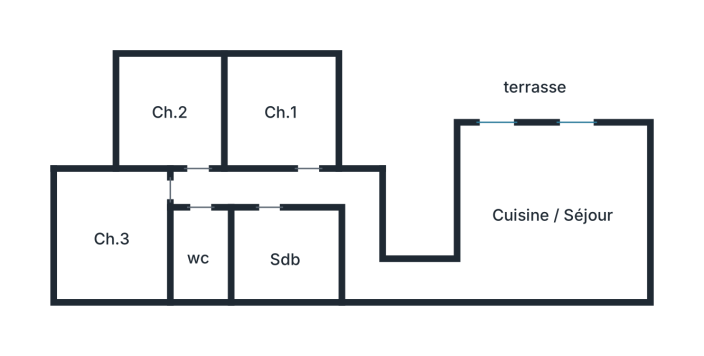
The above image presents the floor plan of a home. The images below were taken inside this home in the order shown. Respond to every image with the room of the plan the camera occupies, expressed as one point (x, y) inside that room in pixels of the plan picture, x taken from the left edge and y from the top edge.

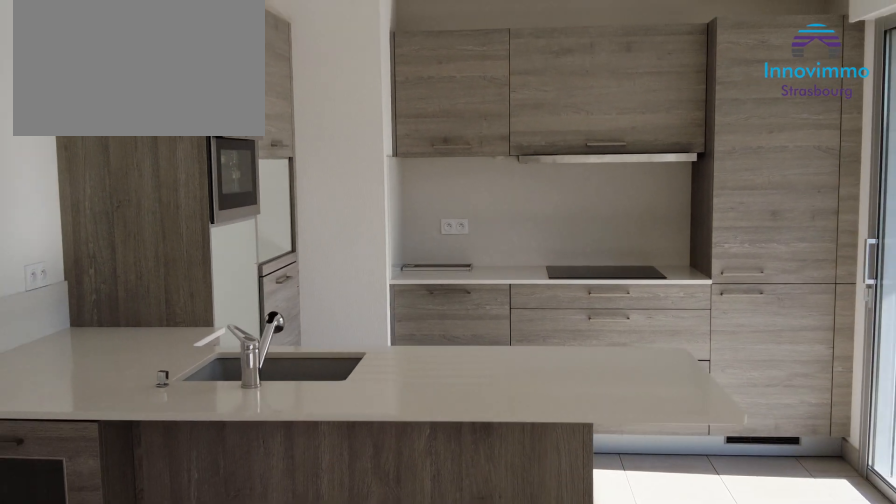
(556, 210)
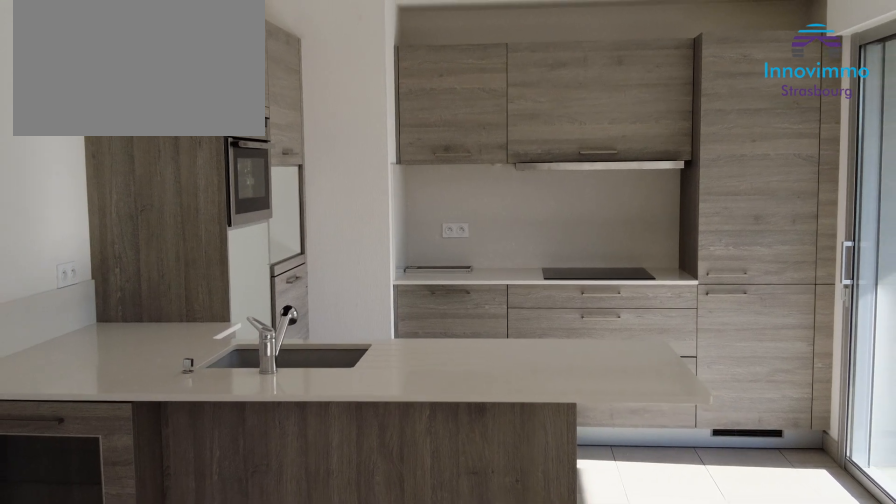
(555, 210)
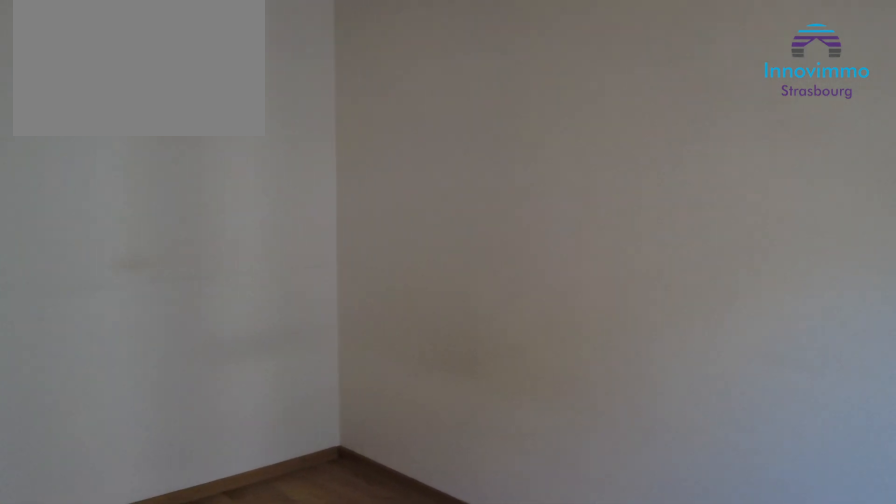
(119, 238)
